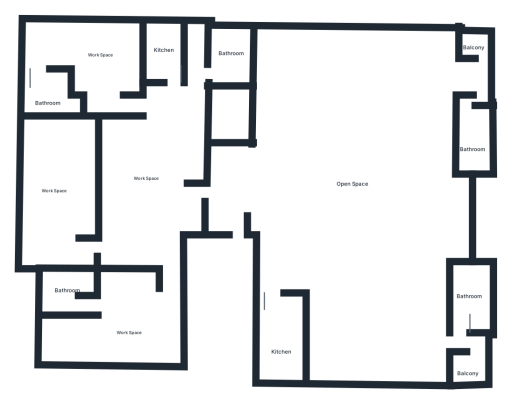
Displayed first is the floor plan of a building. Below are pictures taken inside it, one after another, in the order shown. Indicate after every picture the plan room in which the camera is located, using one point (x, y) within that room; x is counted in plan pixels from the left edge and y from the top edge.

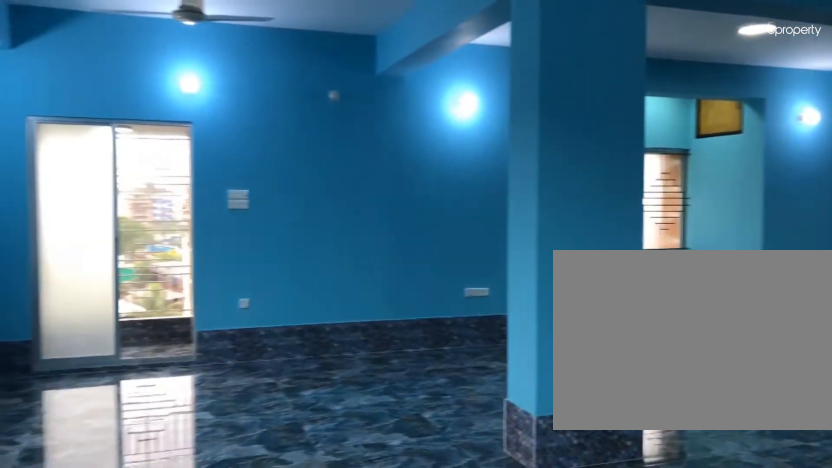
(364, 164)
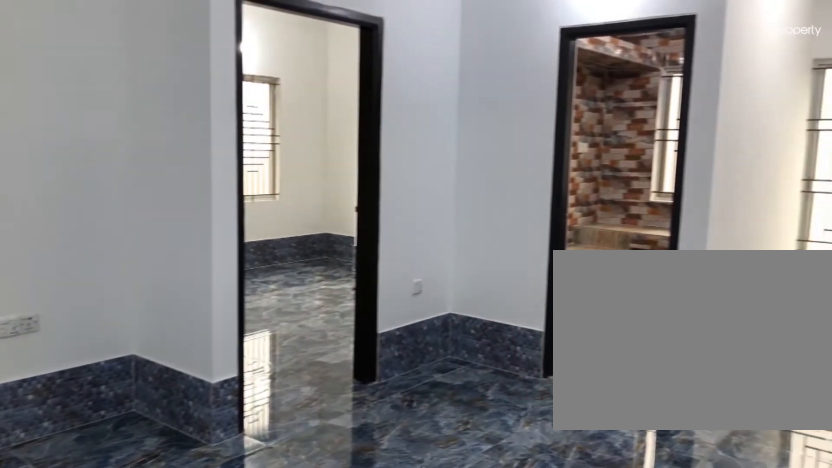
(155, 166)
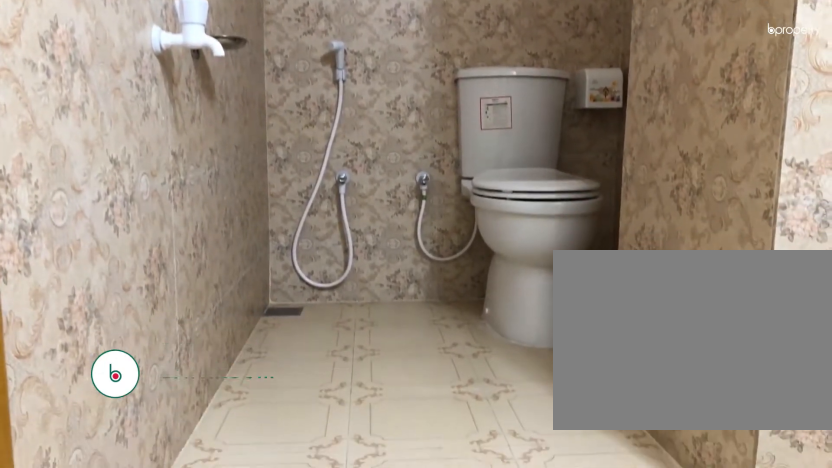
(64, 295)
